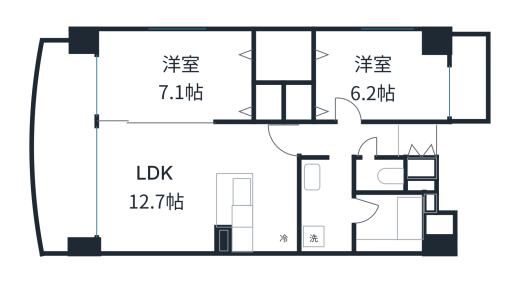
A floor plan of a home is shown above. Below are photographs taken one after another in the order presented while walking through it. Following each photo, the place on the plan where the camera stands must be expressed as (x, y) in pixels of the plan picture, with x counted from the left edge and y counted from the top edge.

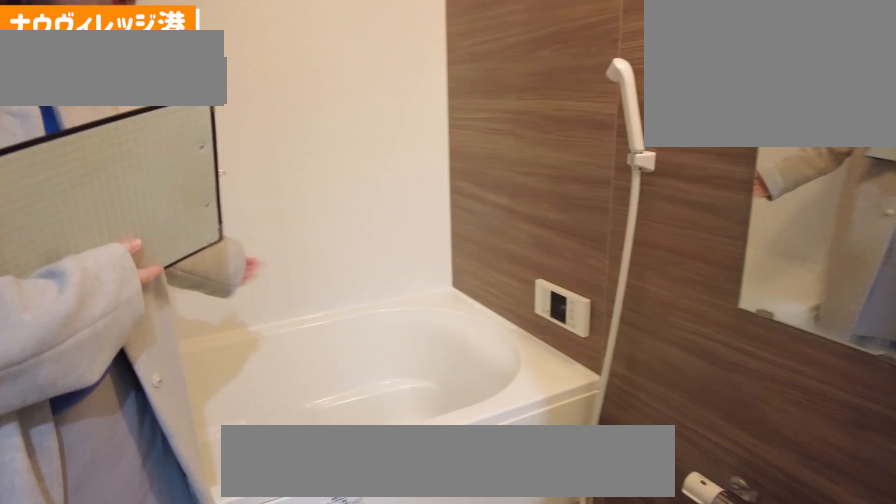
(381, 219)
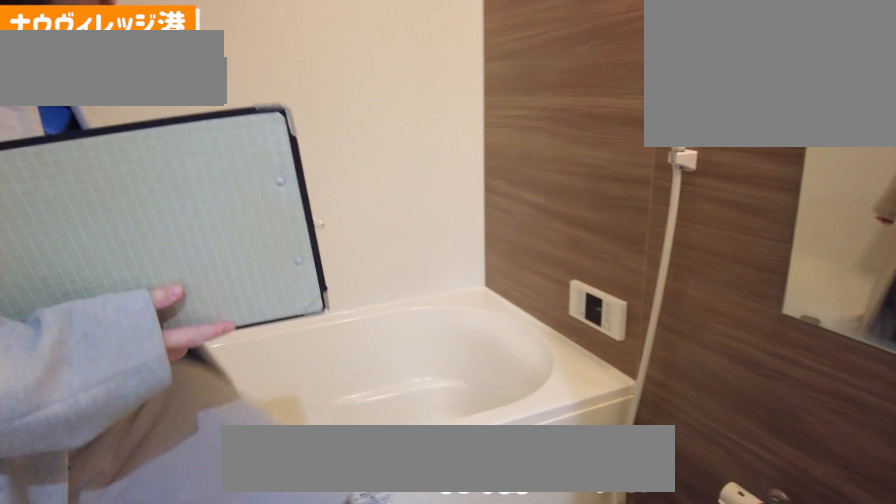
(381, 219)
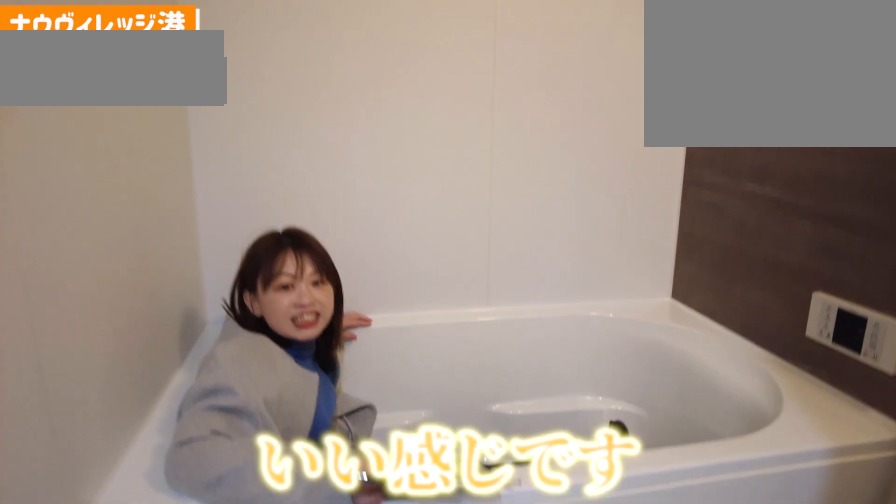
(382, 218)
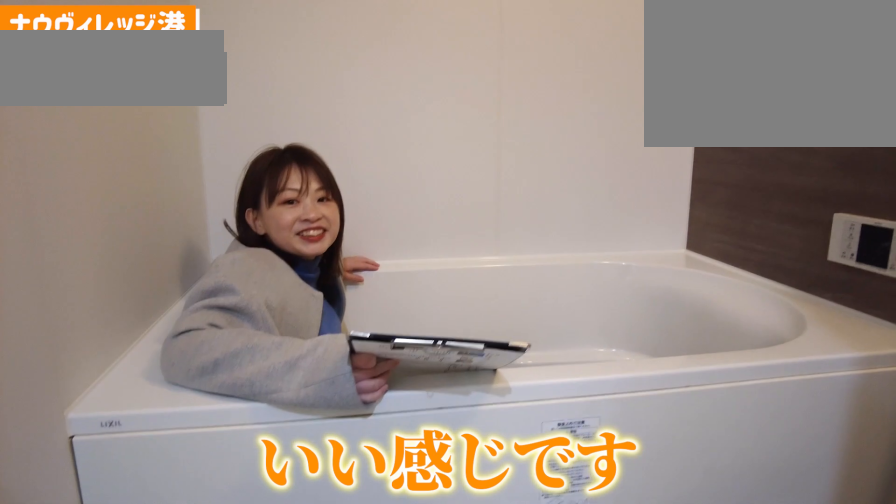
(382, 218)
